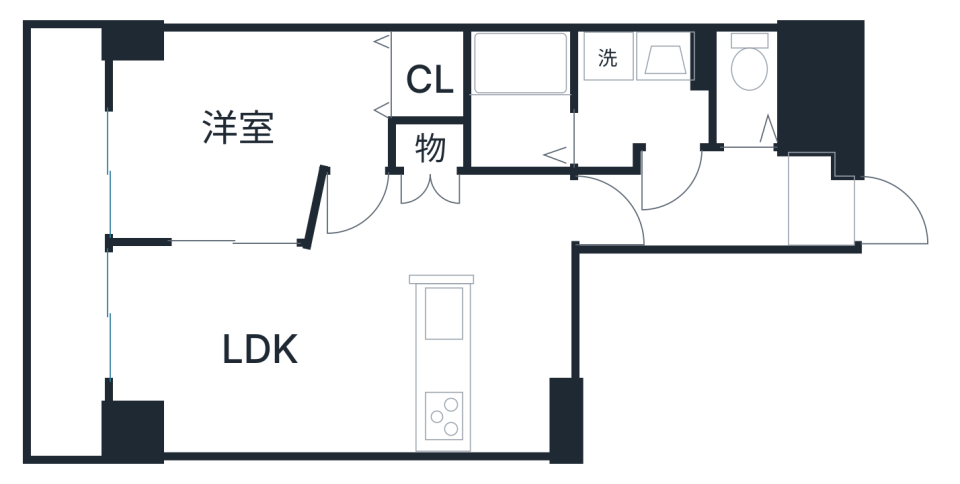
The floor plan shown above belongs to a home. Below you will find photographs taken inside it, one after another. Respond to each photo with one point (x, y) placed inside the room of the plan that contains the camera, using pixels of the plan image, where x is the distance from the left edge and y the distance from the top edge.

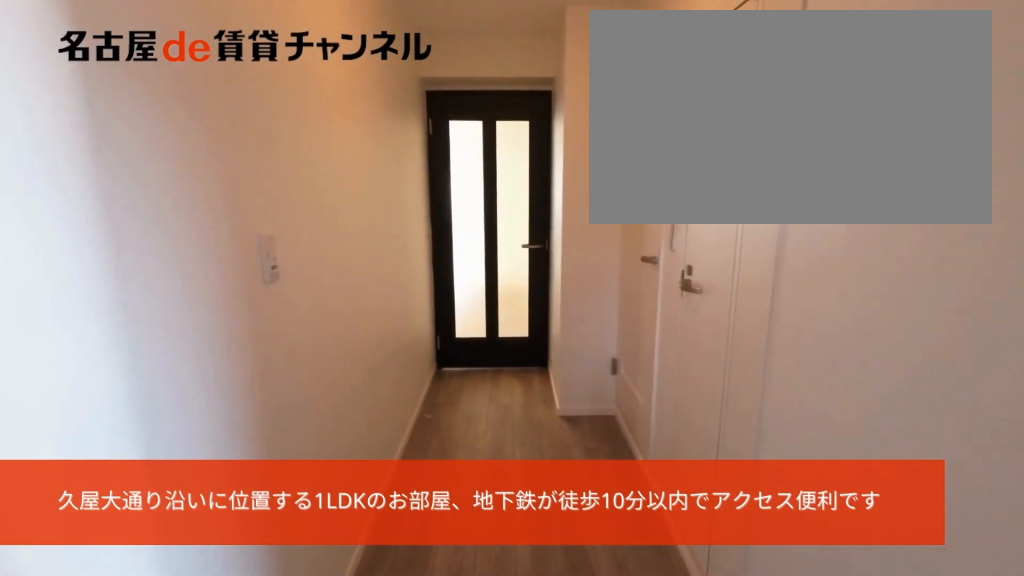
(824, 203)
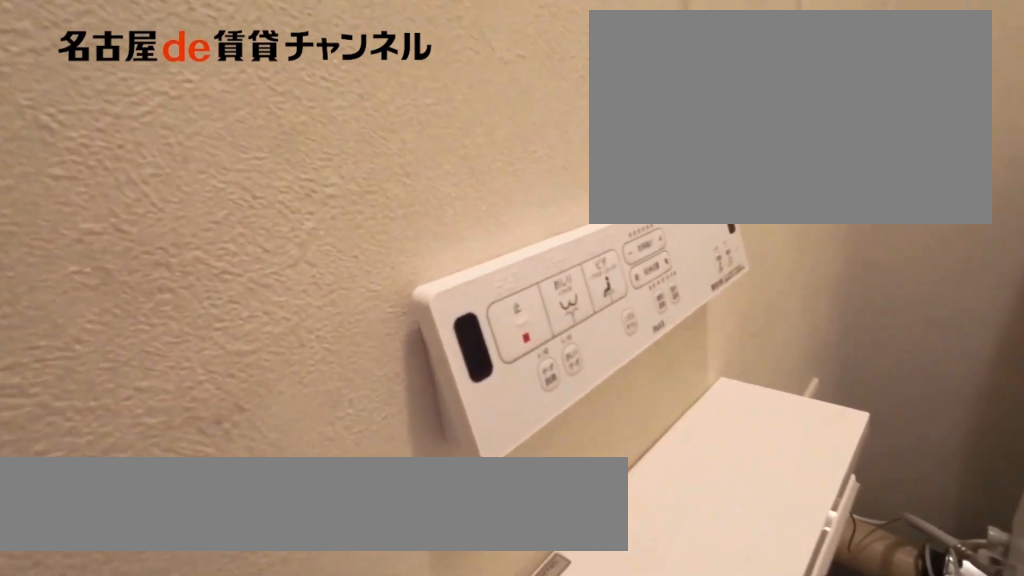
(748, 92)
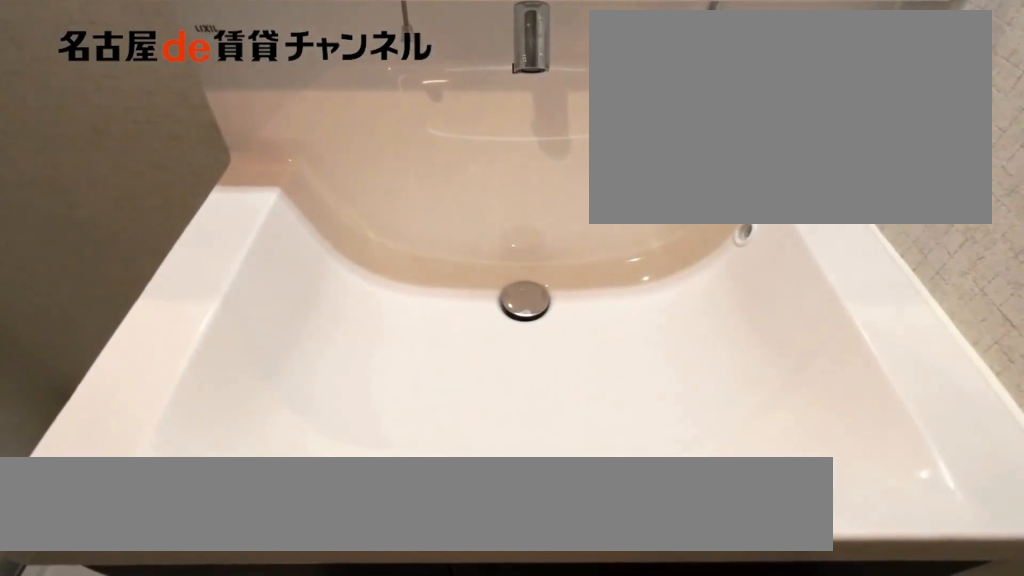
(642, 93)
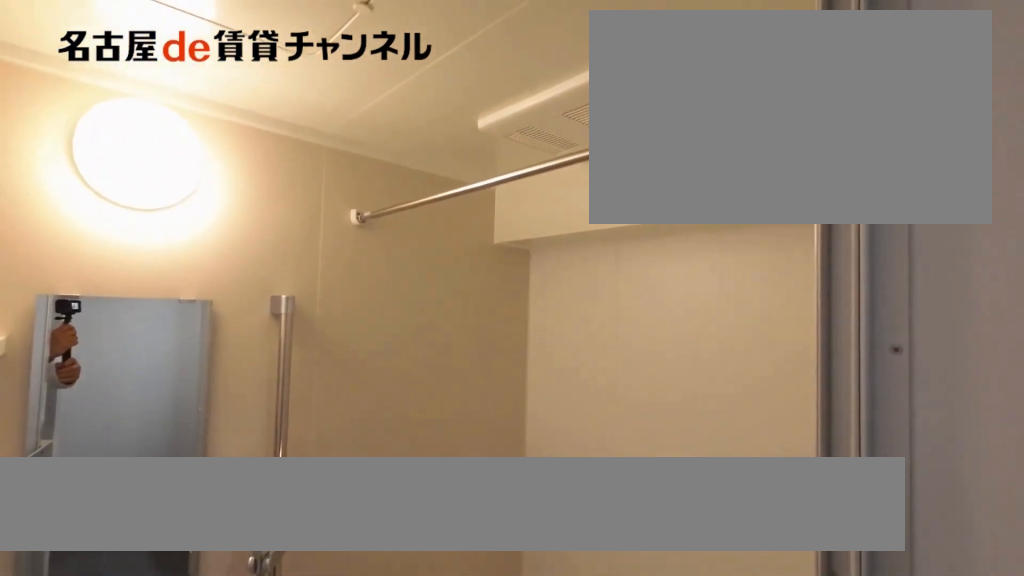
(517, 103)
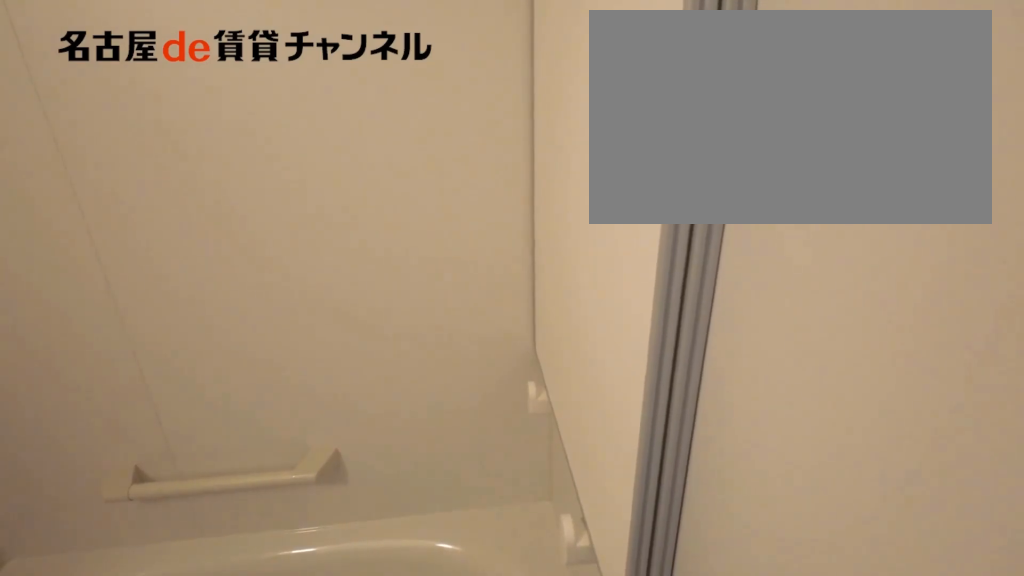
(517, 103)
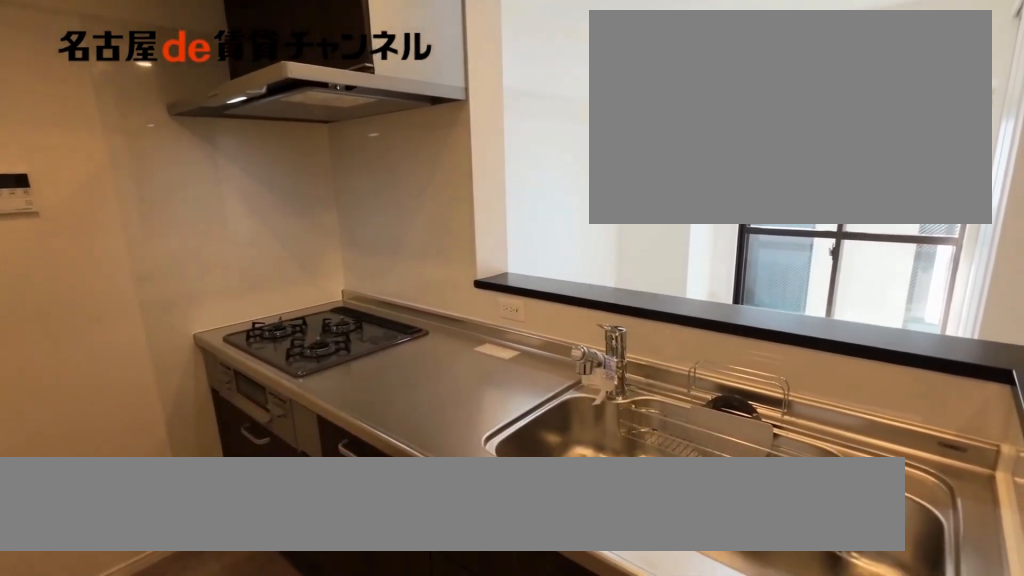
(492, 369)
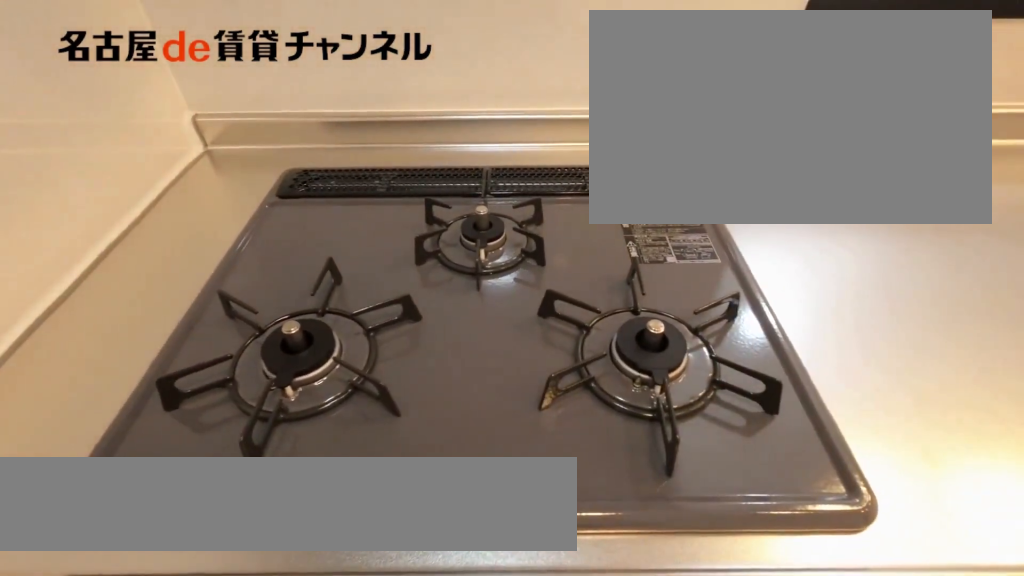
(492, 369)
